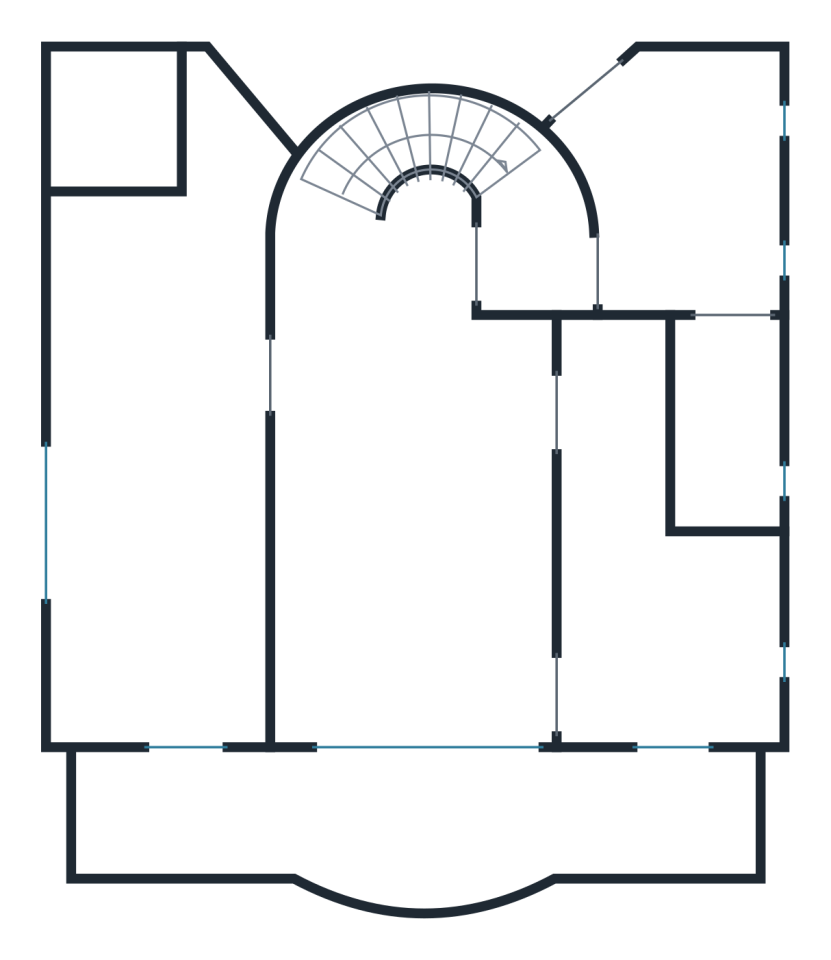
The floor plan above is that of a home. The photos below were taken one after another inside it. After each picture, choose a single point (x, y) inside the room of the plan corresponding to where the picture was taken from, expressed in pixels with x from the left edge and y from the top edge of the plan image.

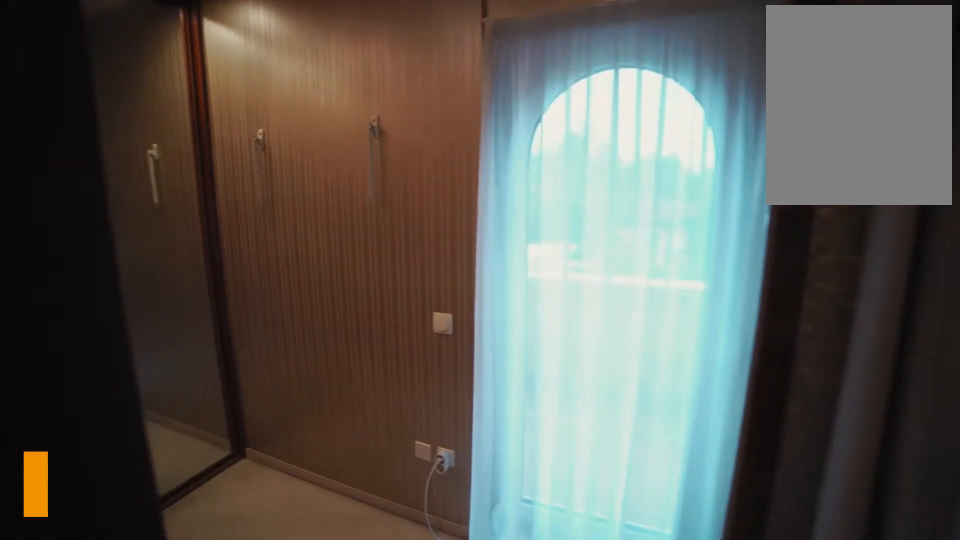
(608, 580)
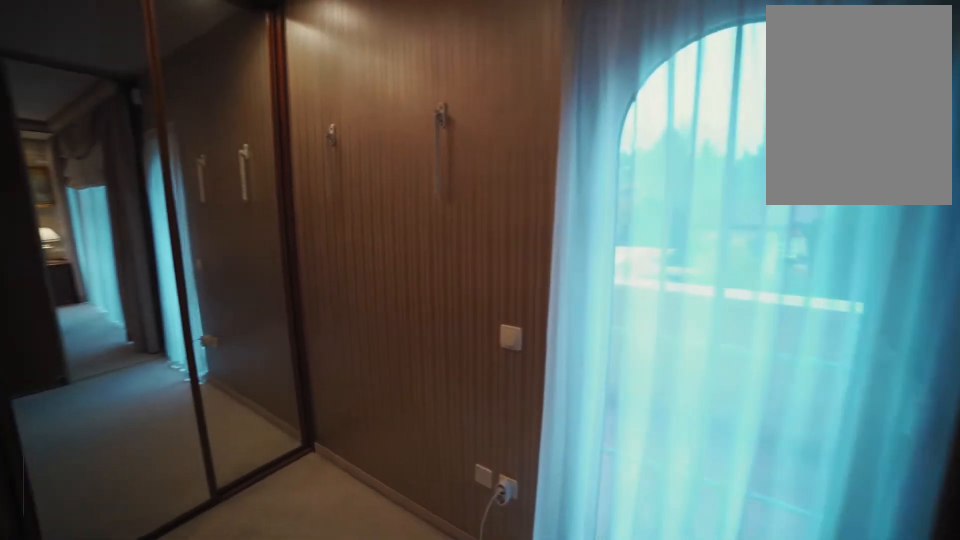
(609, 614)
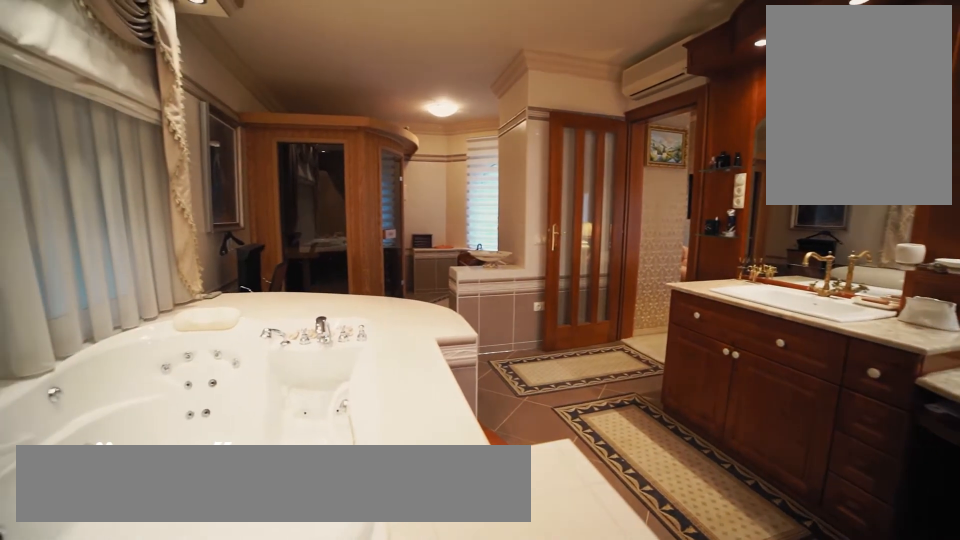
(142, 662)
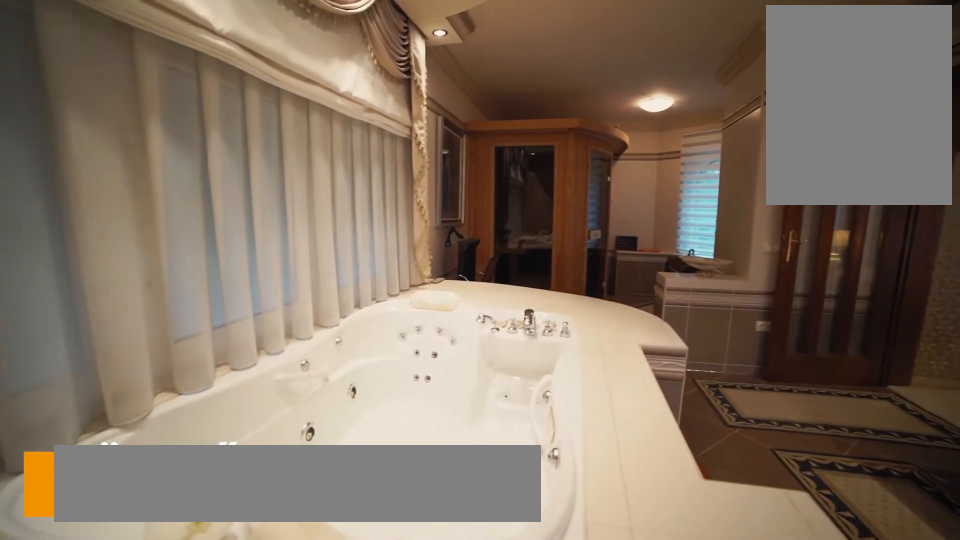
(142, 662)
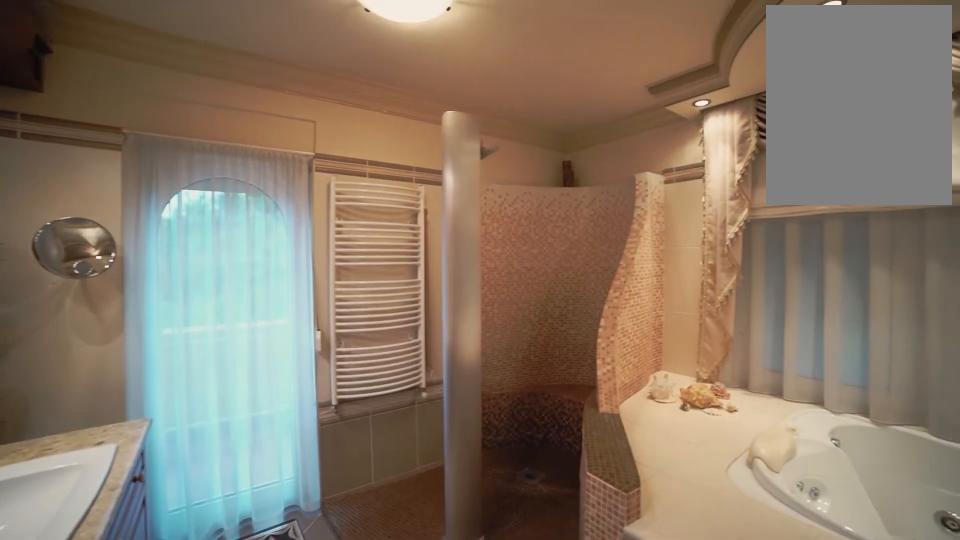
(211, 458)
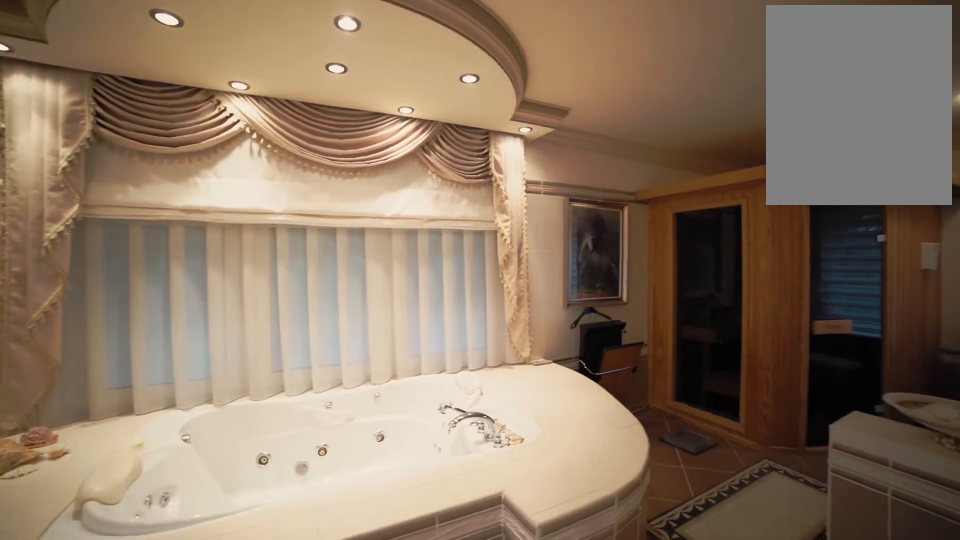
(211, 457)
